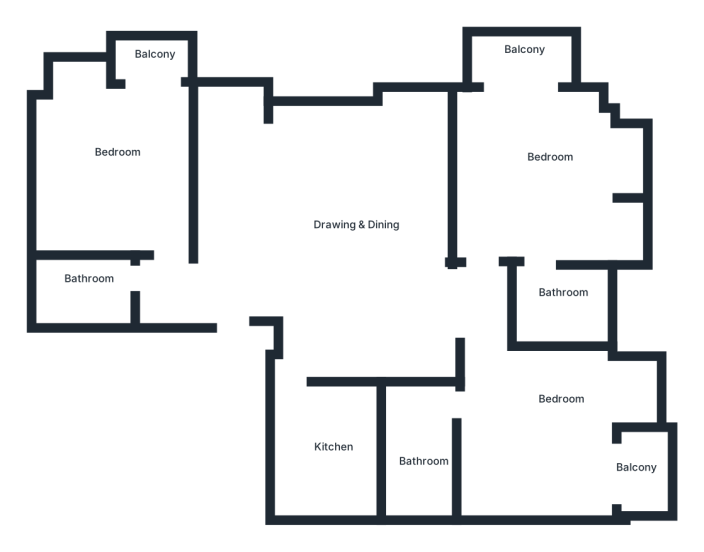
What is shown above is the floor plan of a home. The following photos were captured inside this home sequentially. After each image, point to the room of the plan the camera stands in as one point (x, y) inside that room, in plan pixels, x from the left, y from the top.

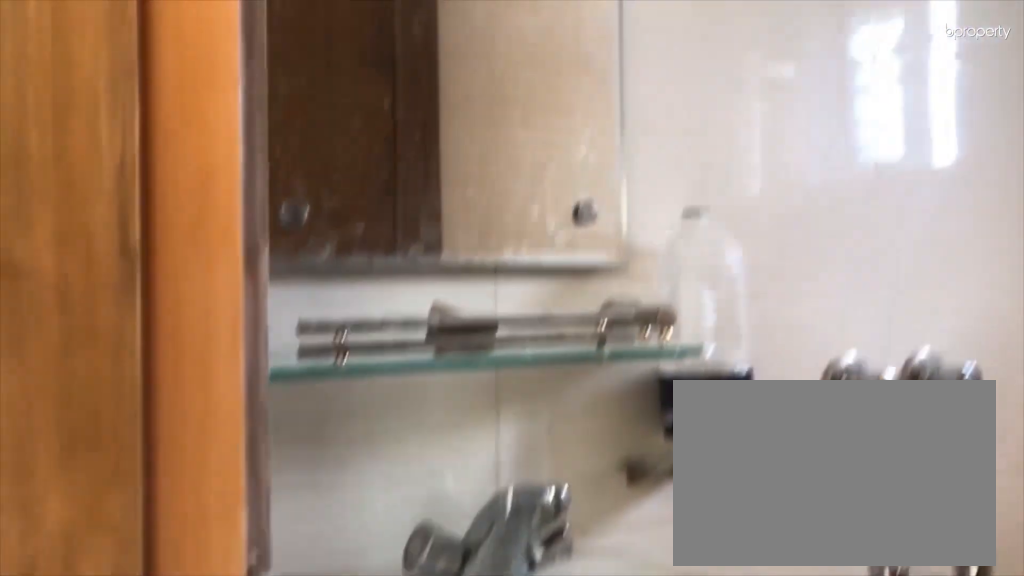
(90, 280)
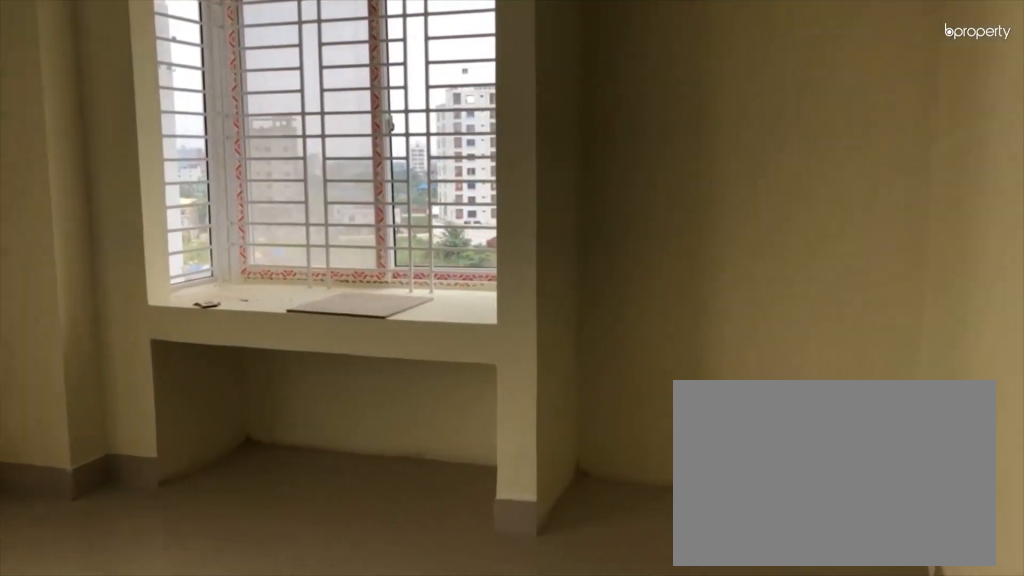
(536, 174)
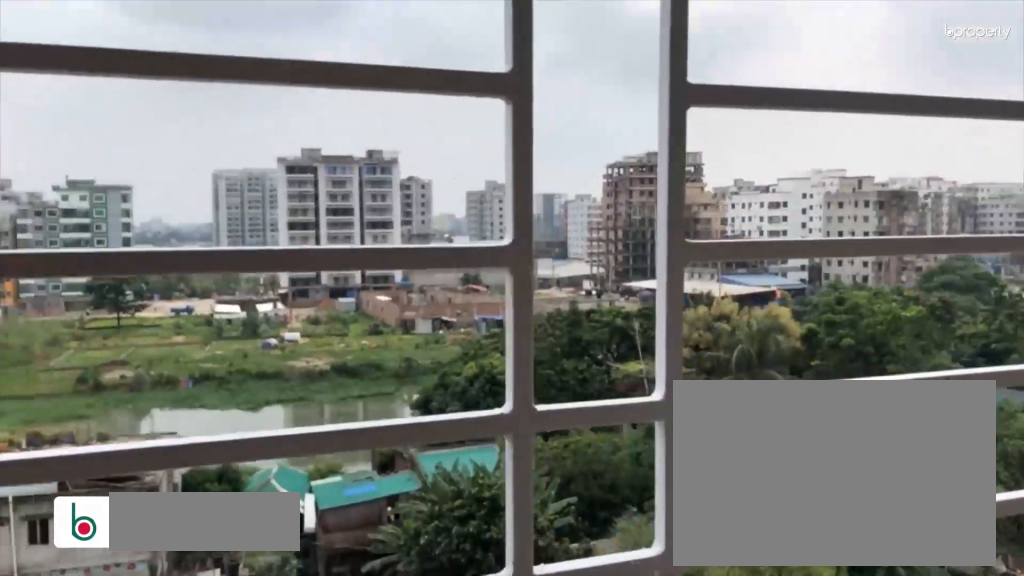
(645, 474)
